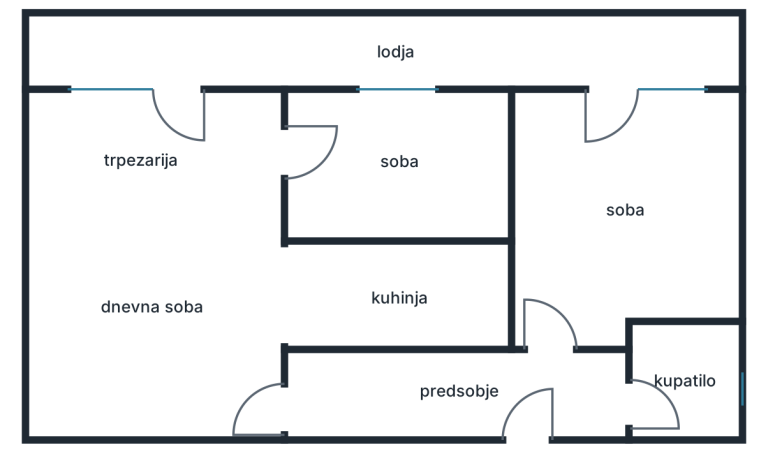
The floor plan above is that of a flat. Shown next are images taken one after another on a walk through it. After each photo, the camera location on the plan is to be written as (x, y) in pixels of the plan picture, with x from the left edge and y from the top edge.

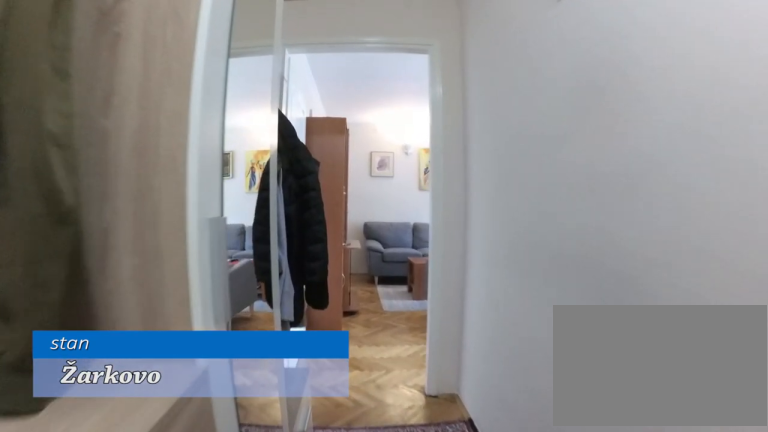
(444, 397)
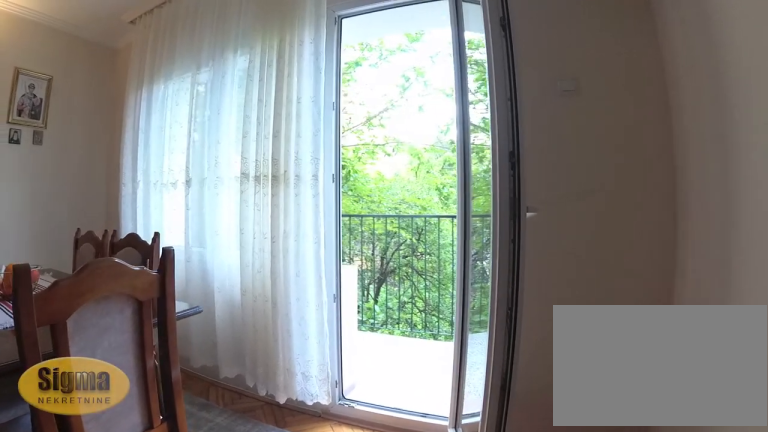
(251, 197)
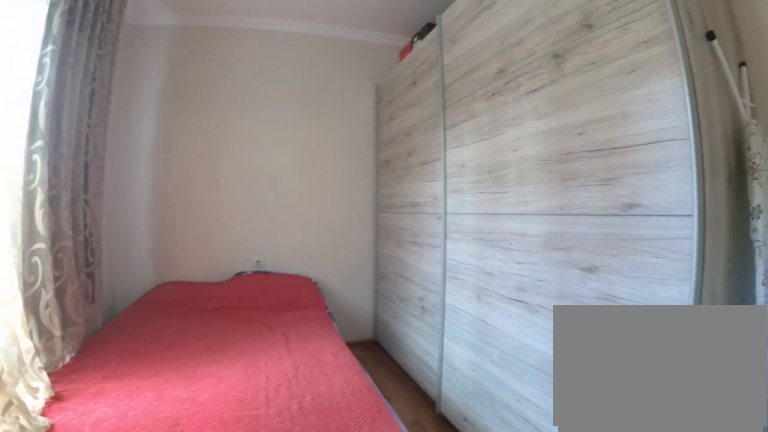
(267, 168)
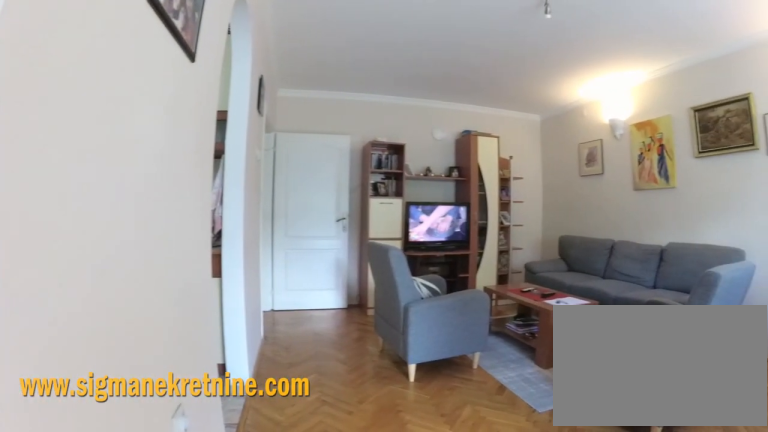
(247, 148)
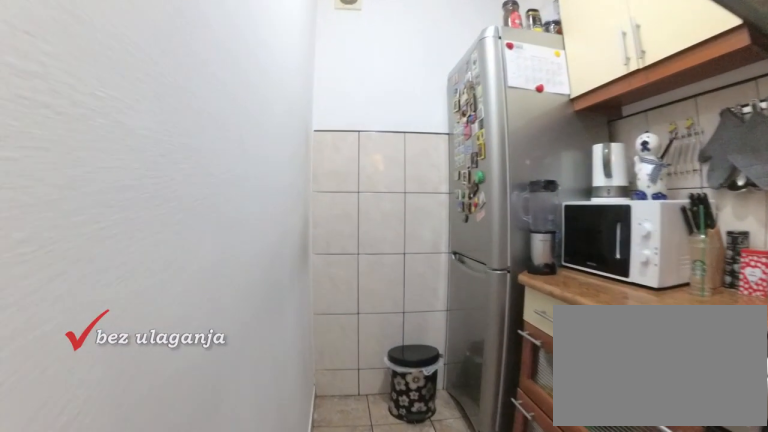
(358, 289)
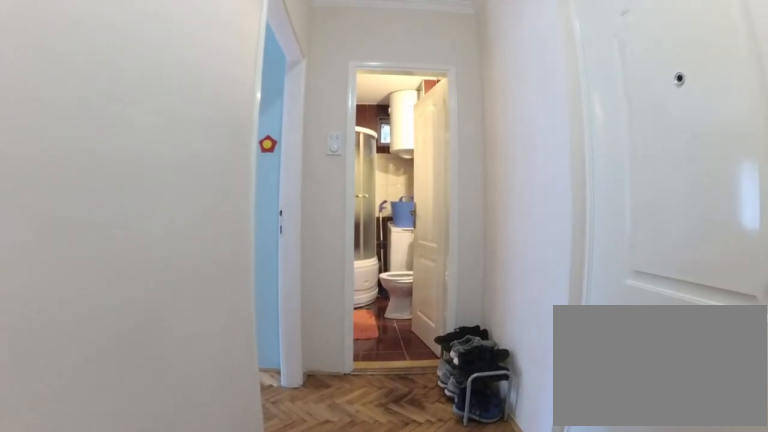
(470, 389)
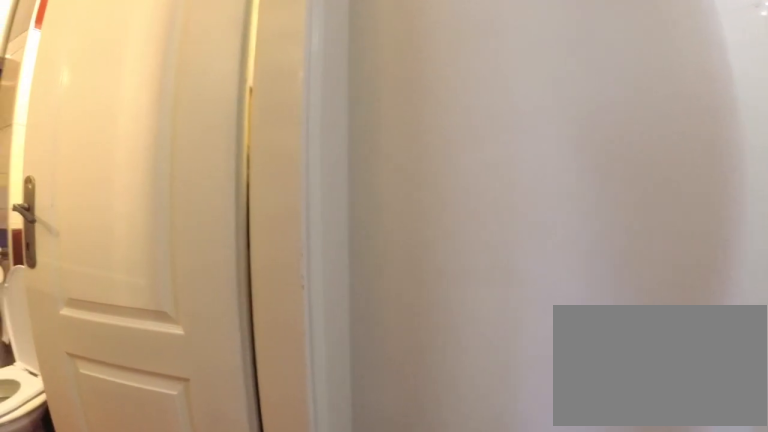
(566, 372)
